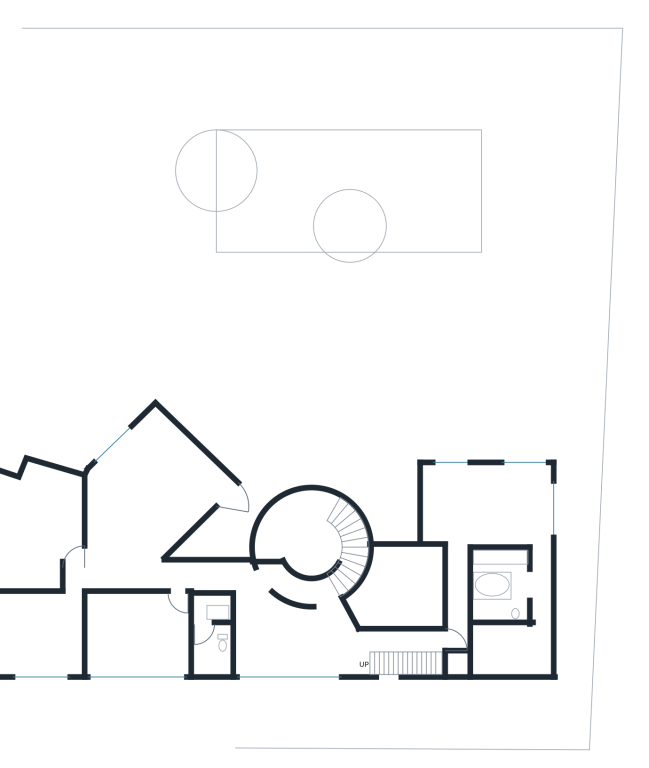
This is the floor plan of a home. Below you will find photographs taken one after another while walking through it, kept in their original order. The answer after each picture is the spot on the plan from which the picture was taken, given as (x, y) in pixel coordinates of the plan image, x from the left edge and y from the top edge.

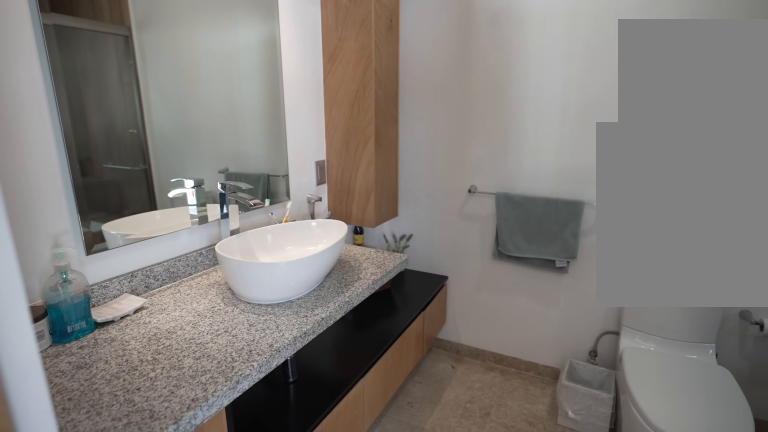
(193, 630)
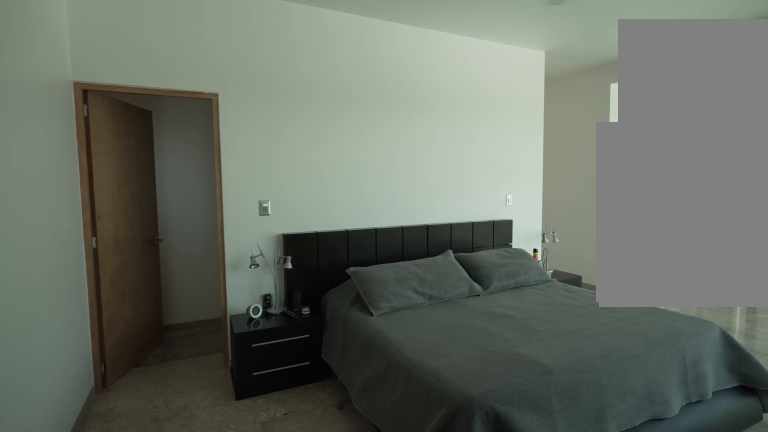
(540, 494)
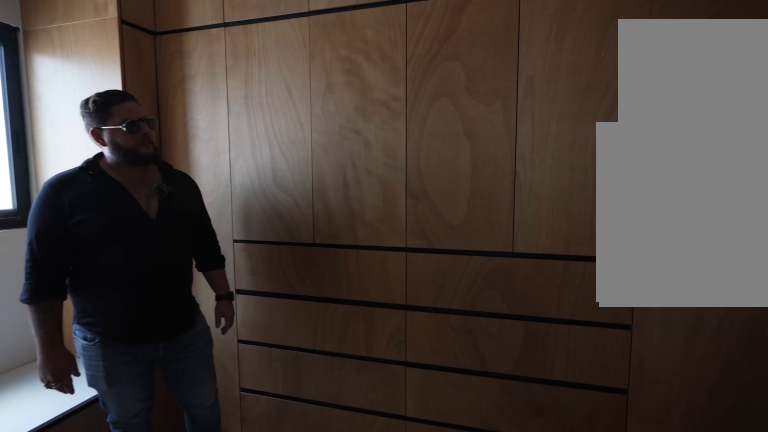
(506, 653)
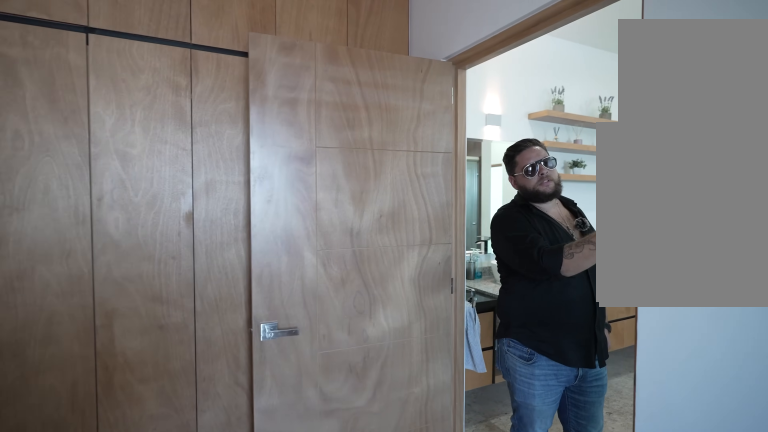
(506, 653)
